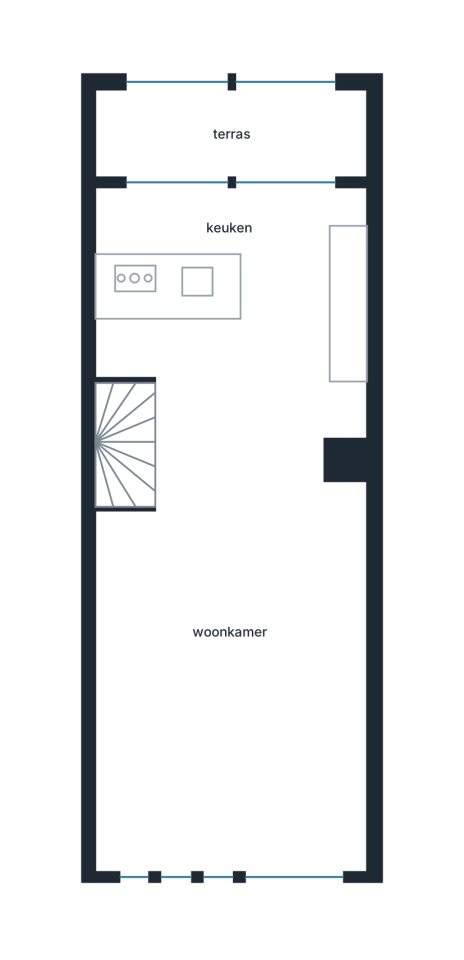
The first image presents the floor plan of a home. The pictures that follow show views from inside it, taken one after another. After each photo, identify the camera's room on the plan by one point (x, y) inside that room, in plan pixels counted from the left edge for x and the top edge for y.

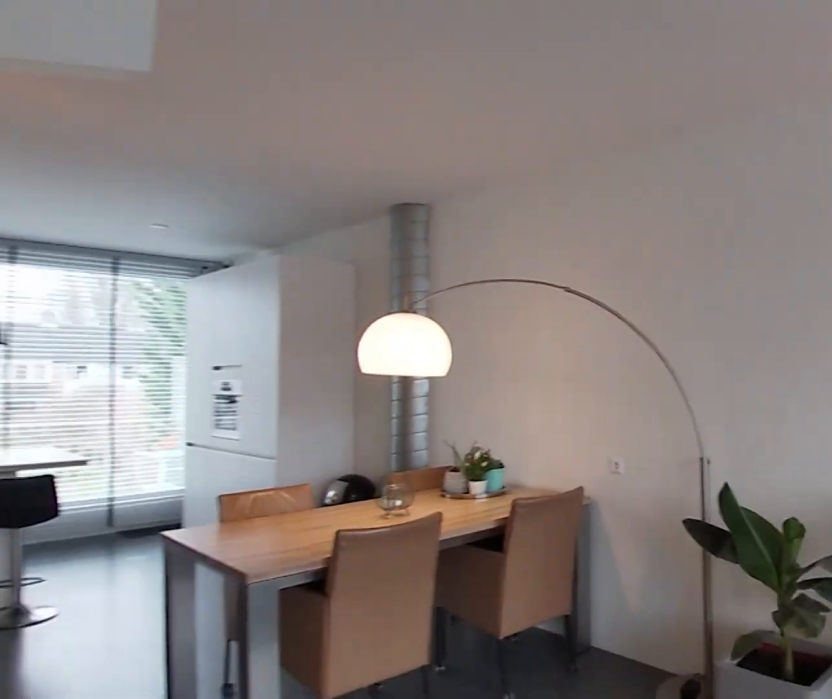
(275, 420)
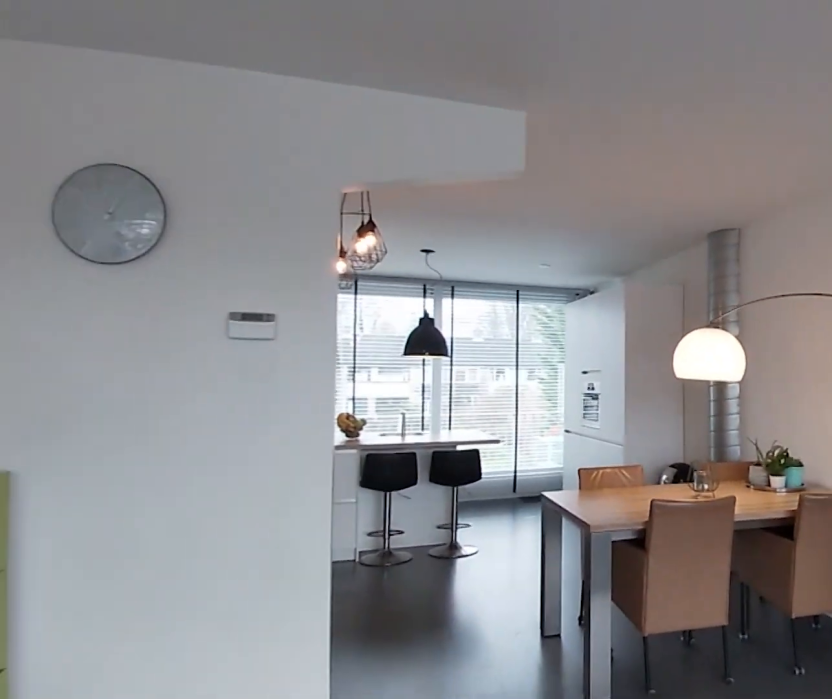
(275, 420)
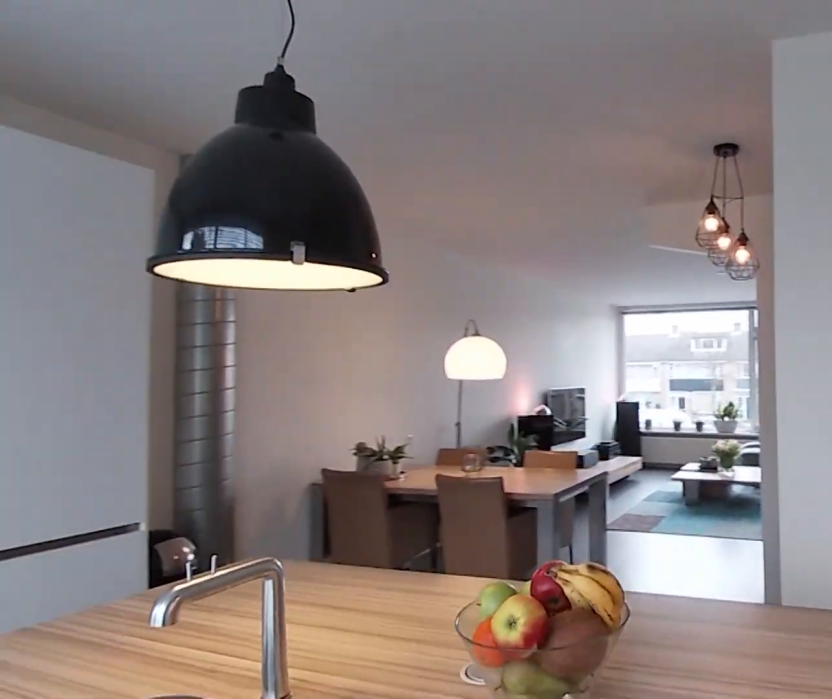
(230, 282)
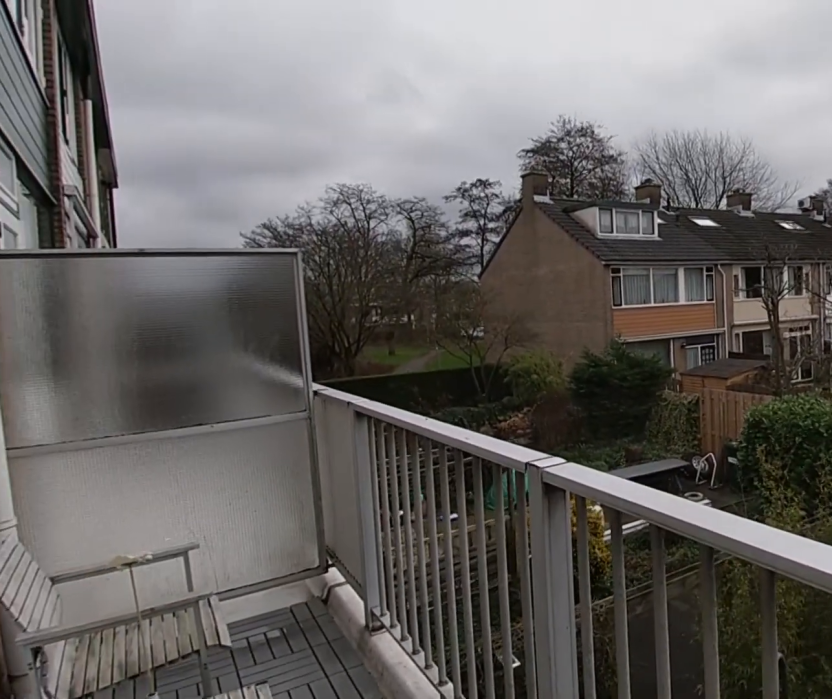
(230, 132)
